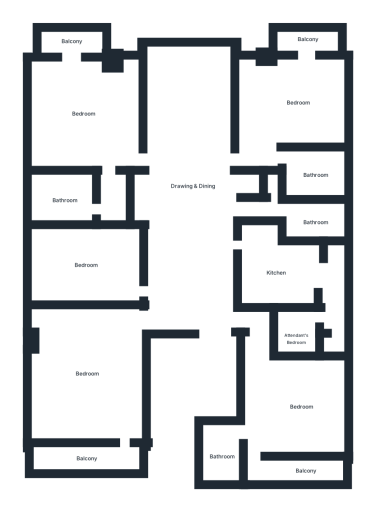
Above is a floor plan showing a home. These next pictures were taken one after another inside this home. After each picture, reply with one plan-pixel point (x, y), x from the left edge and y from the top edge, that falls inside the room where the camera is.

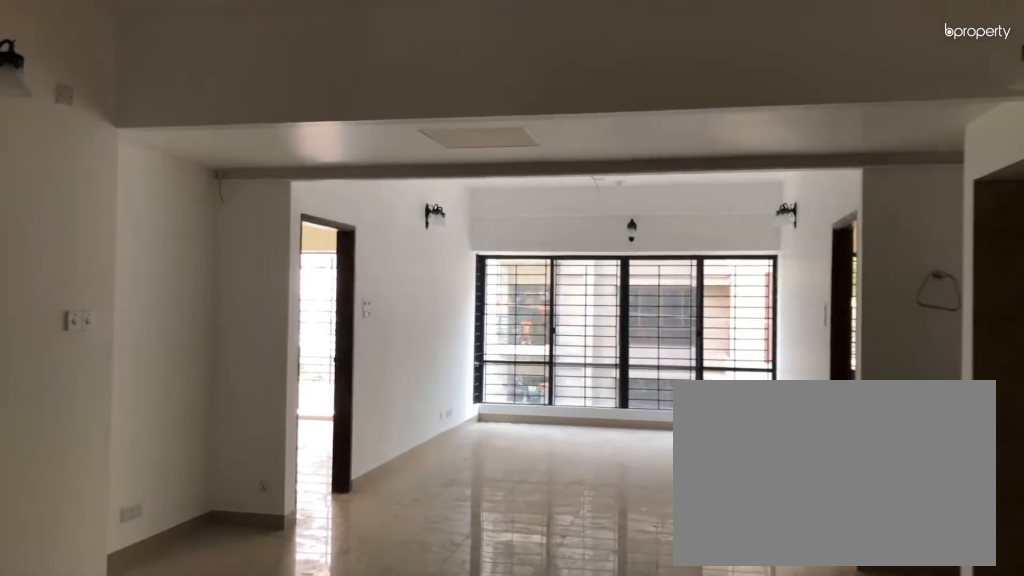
(188, 210)
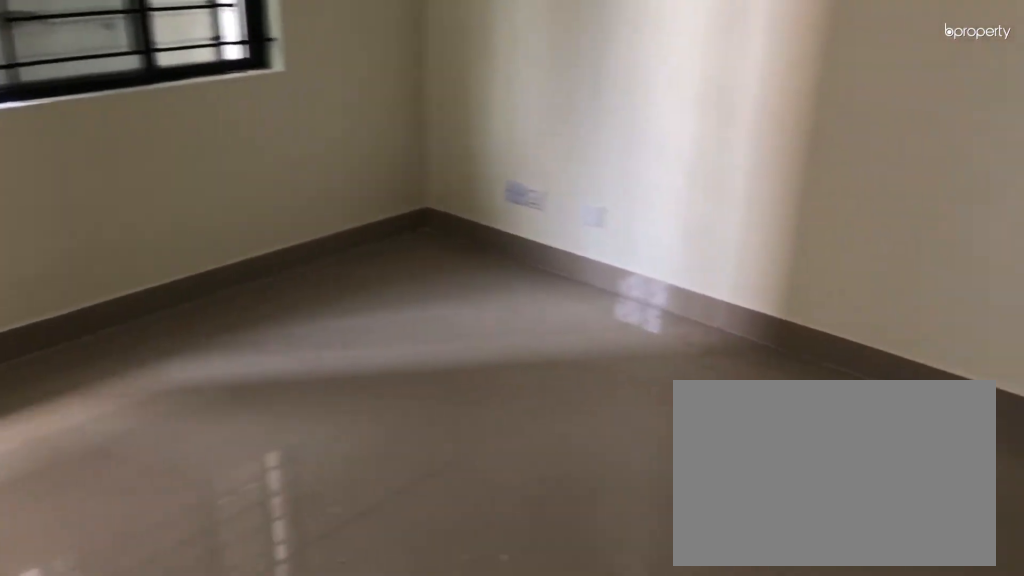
(84, 265)
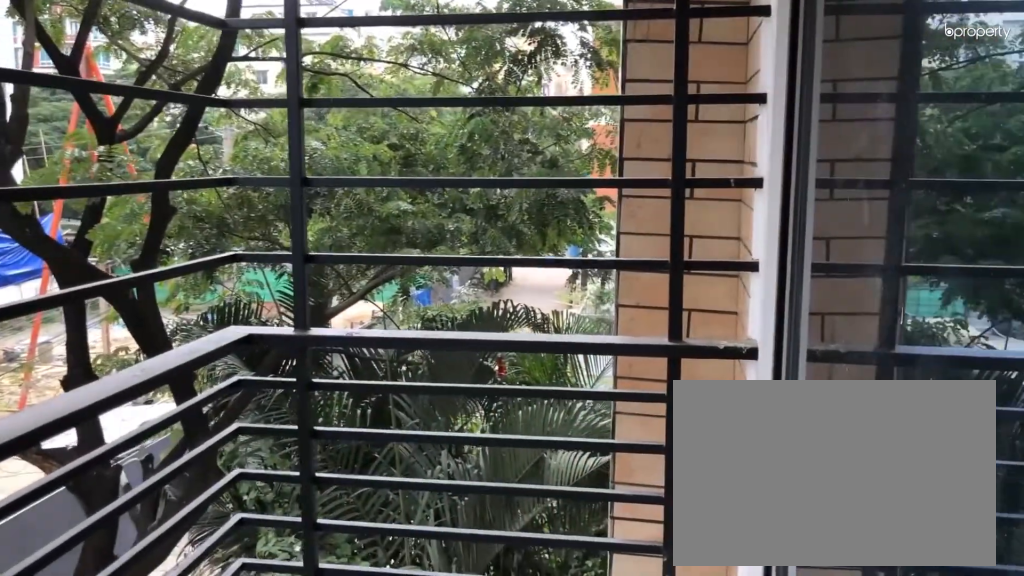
(305, 41)
